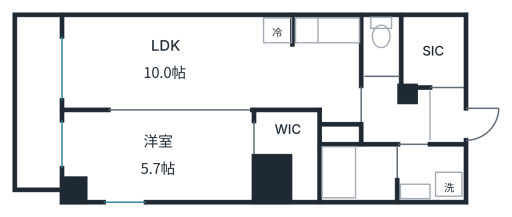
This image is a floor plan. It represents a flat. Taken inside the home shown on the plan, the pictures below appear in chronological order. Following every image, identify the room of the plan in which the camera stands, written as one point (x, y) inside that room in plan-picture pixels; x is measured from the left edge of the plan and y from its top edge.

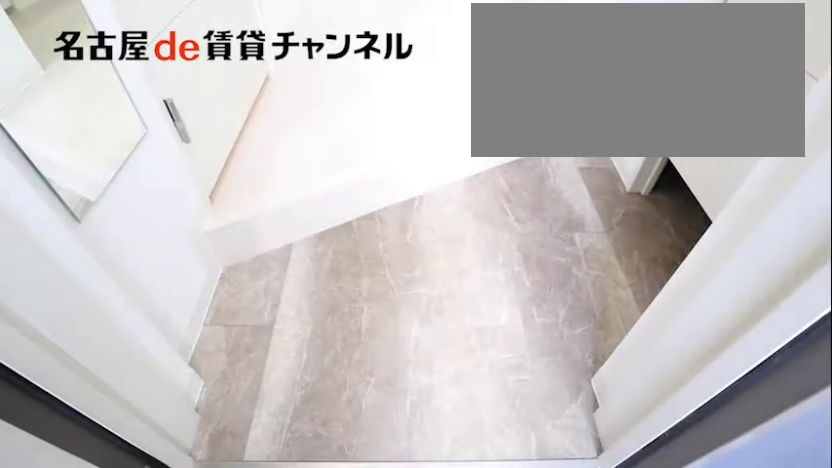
(447, 115)
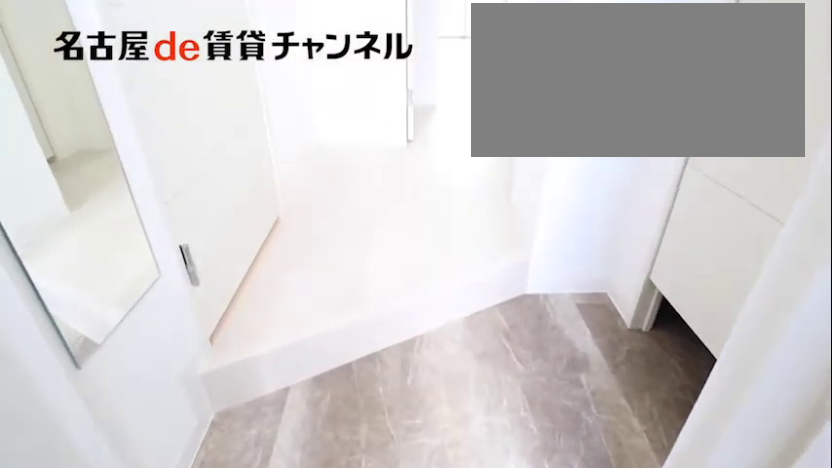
(447, 115)
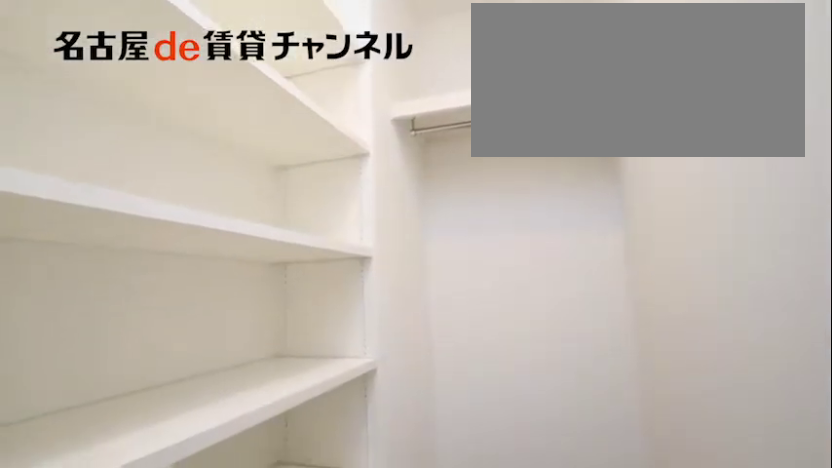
(434, 50)
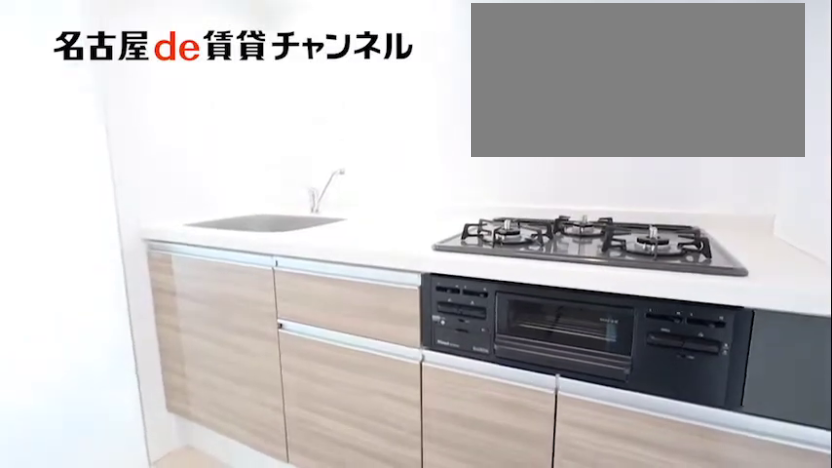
(313, 37)
